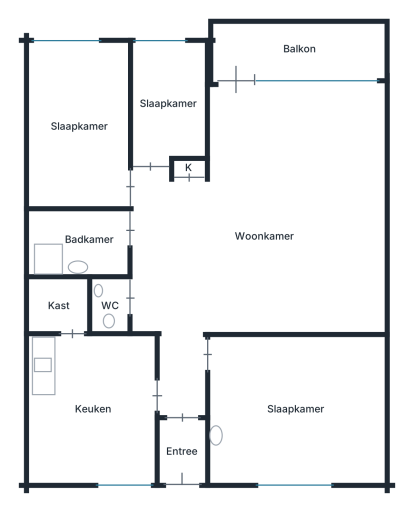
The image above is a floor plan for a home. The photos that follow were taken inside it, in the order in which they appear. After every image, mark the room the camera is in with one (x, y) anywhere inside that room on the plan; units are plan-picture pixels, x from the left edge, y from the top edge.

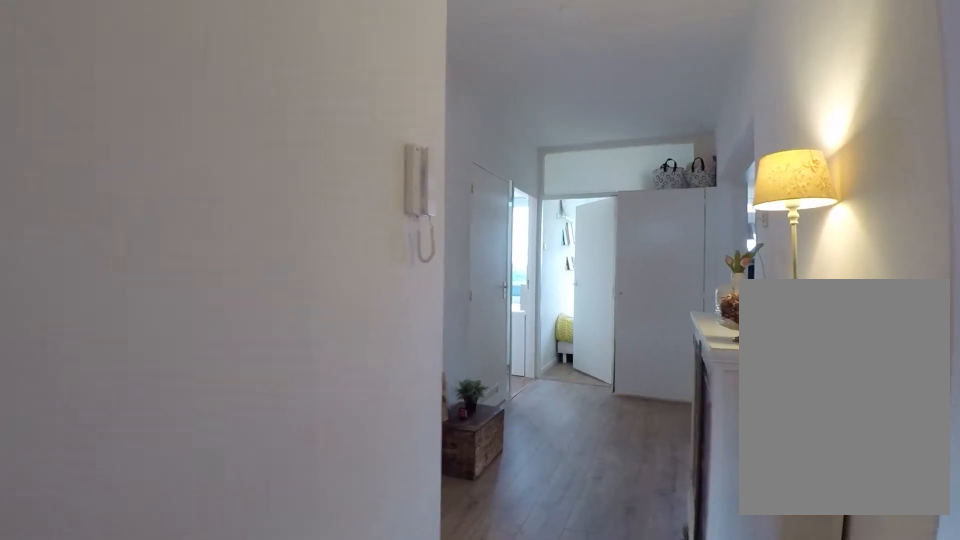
(171, 282)
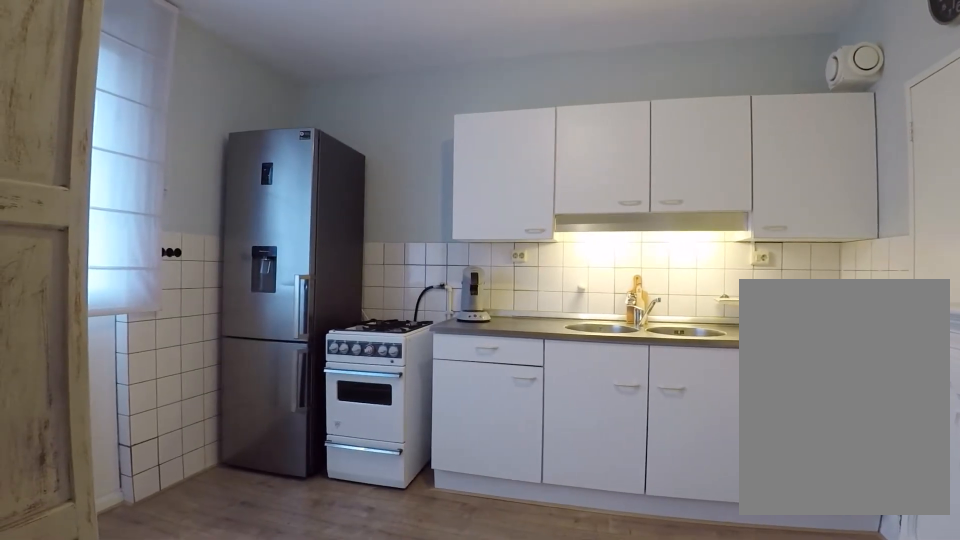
(95, 409)
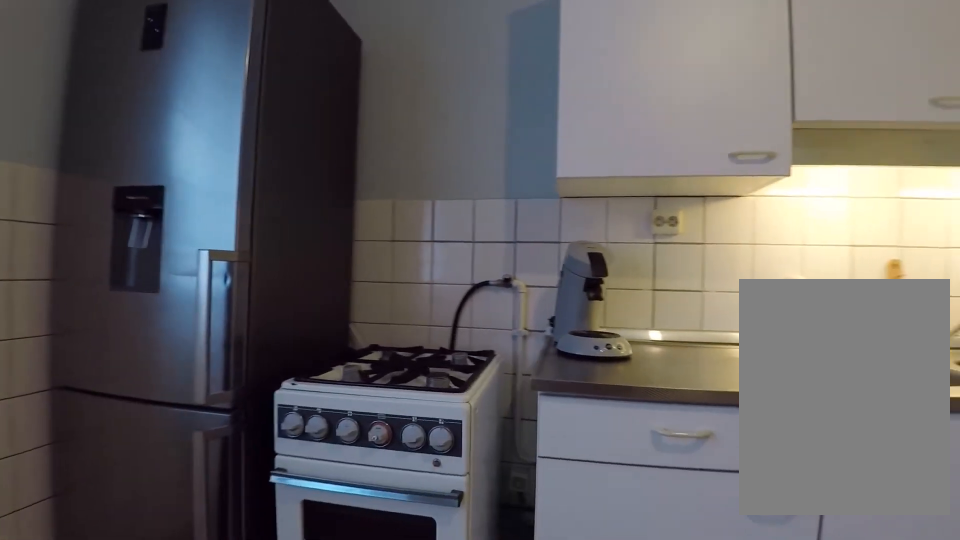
(95, 409)
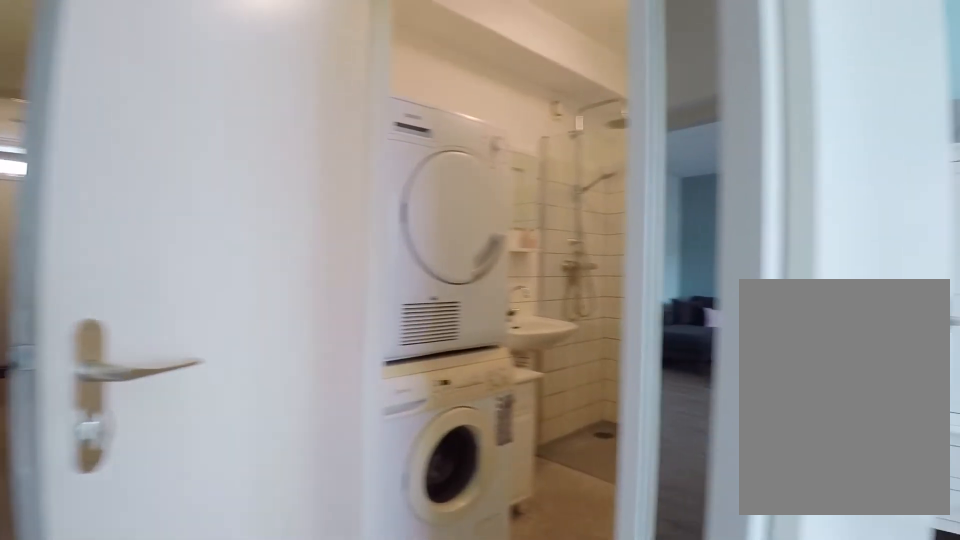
(171, 282)
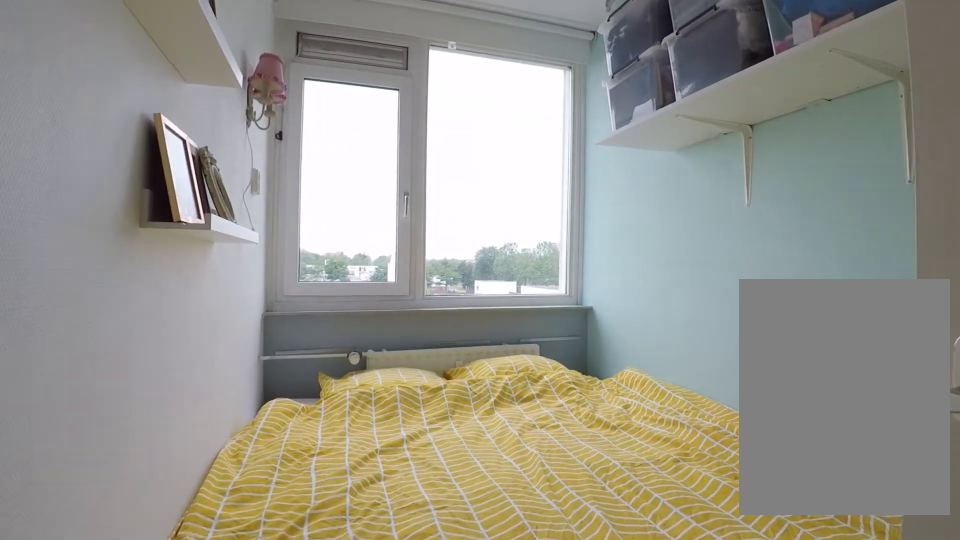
(168, 102)
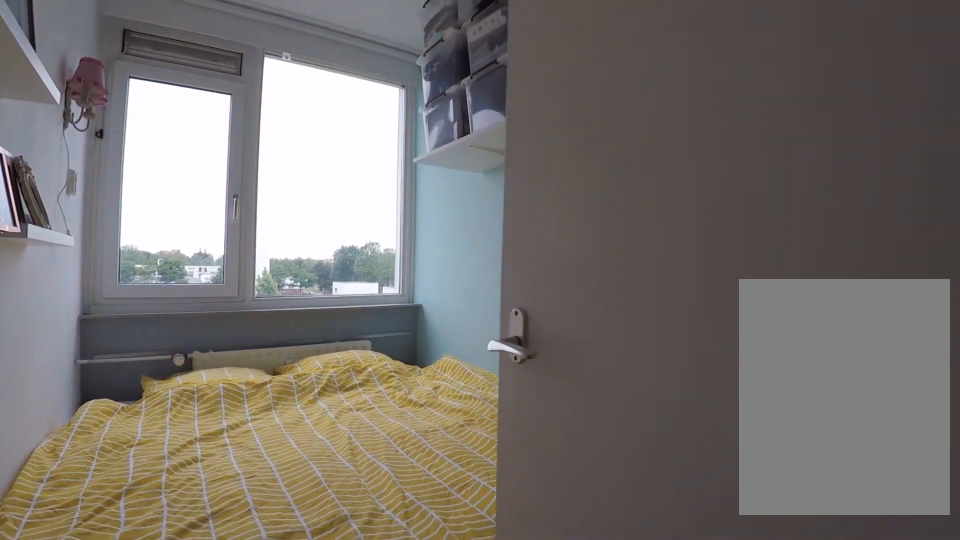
(168, 102)
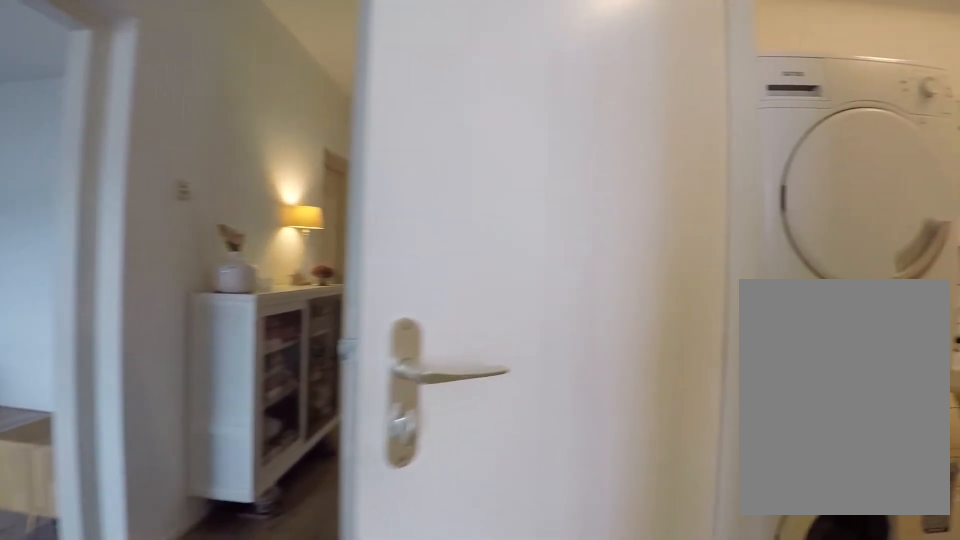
(171, 282)
